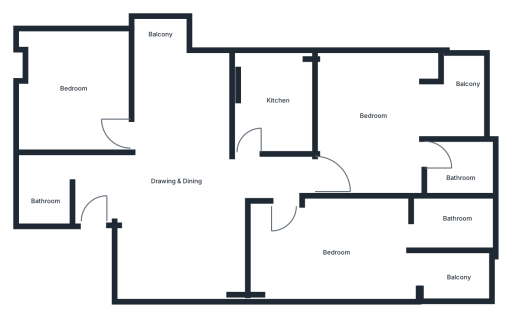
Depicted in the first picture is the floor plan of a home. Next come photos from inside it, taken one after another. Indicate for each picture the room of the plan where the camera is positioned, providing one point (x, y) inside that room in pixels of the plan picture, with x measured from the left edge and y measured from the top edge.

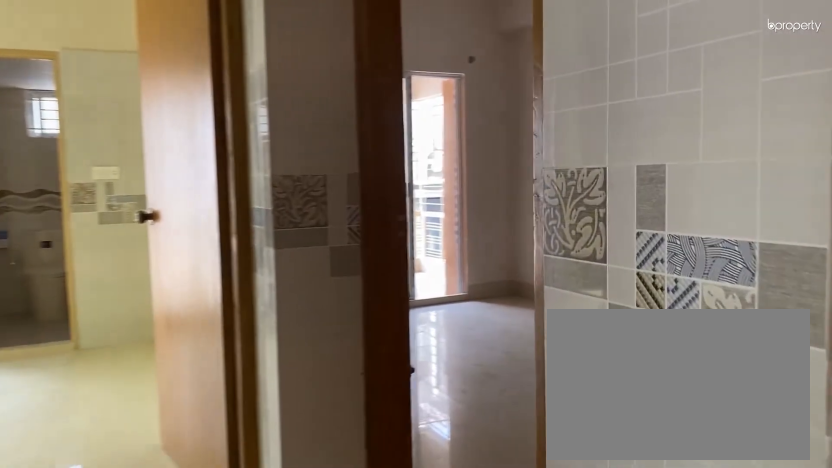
(196, 172)
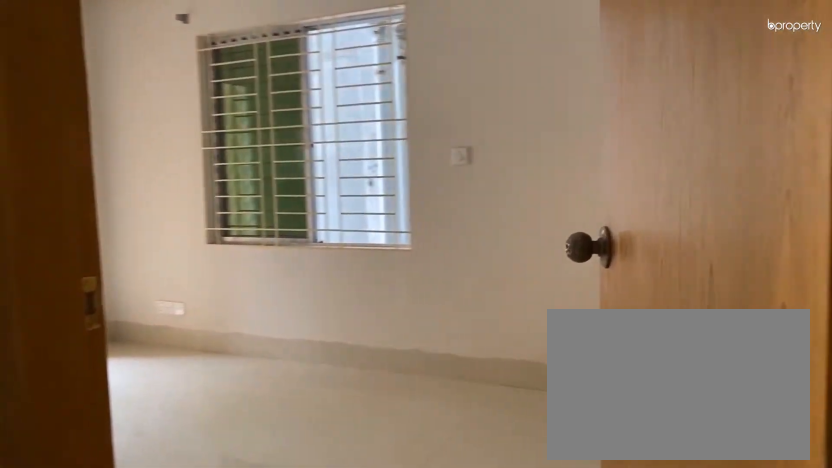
(283, 223)
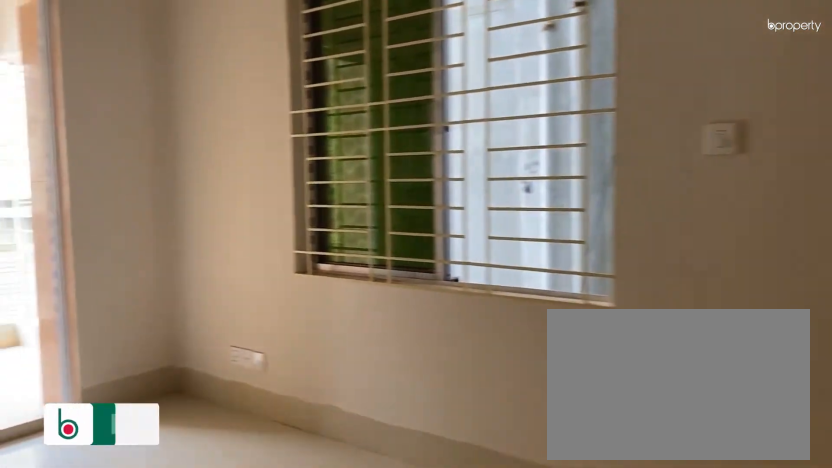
(358, 250)
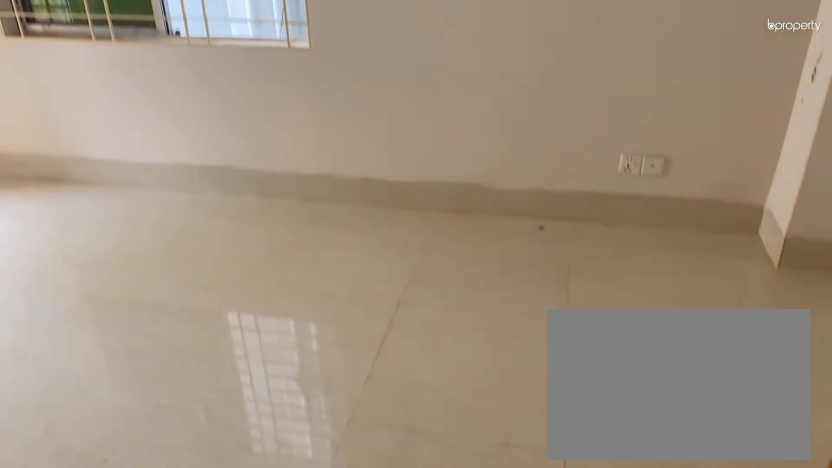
(358, 250)
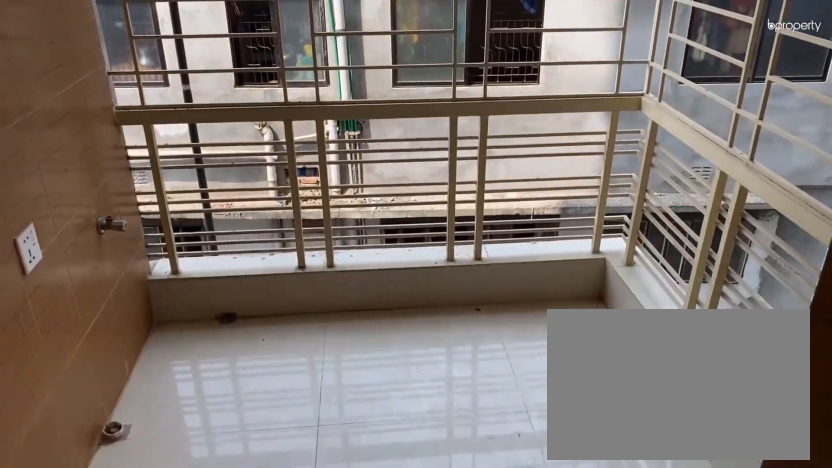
(453, 273)
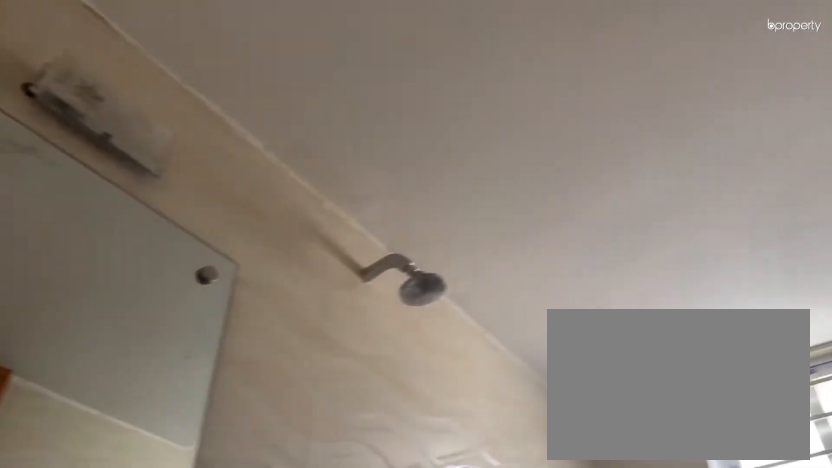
(445, 224)
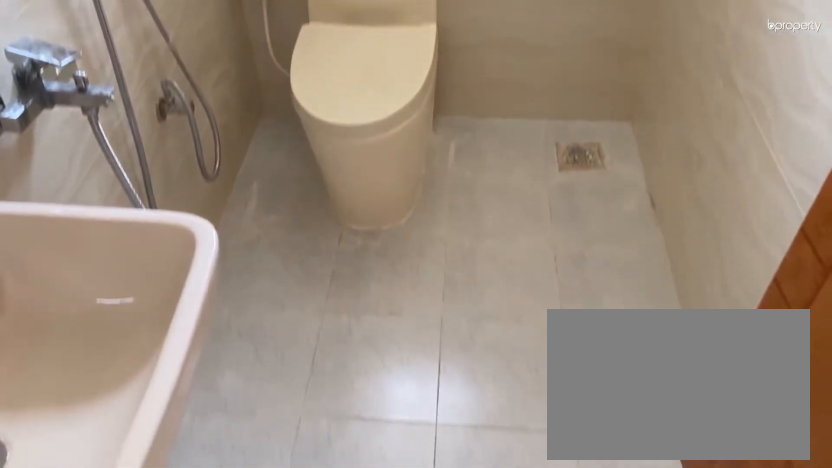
(445, 224)
